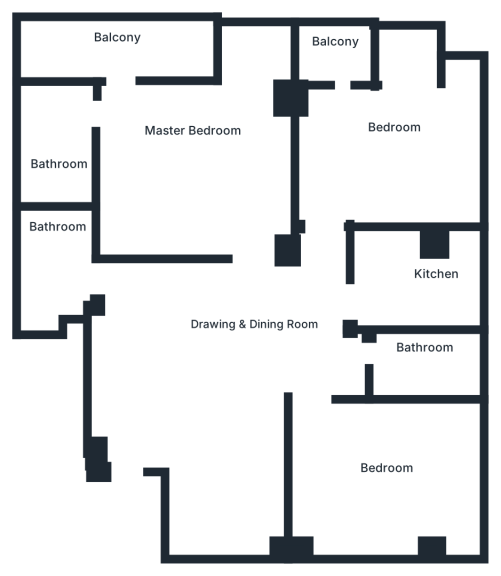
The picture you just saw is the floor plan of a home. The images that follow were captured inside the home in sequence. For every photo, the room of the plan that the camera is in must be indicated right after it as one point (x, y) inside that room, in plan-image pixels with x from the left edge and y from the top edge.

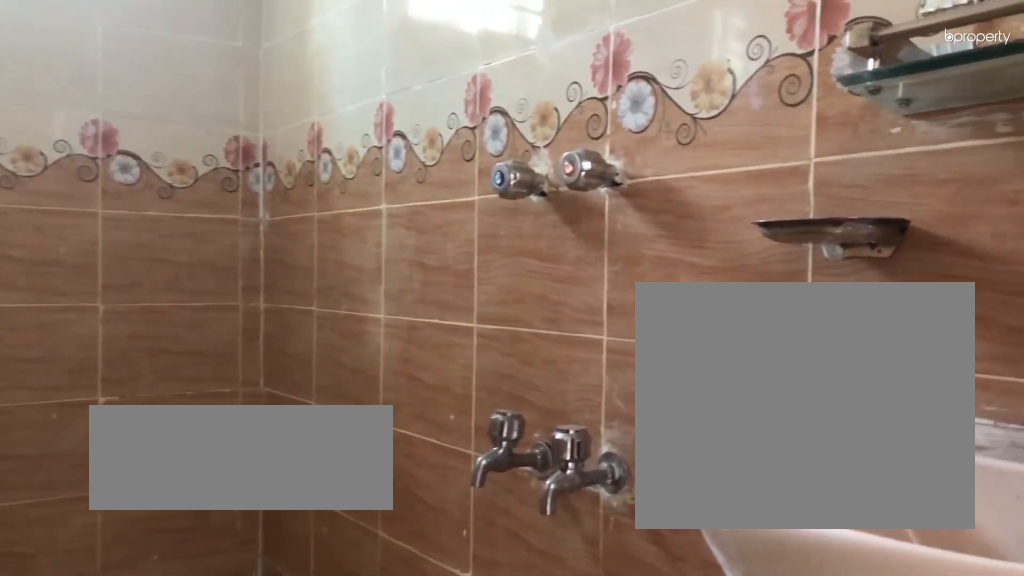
(431, 357)
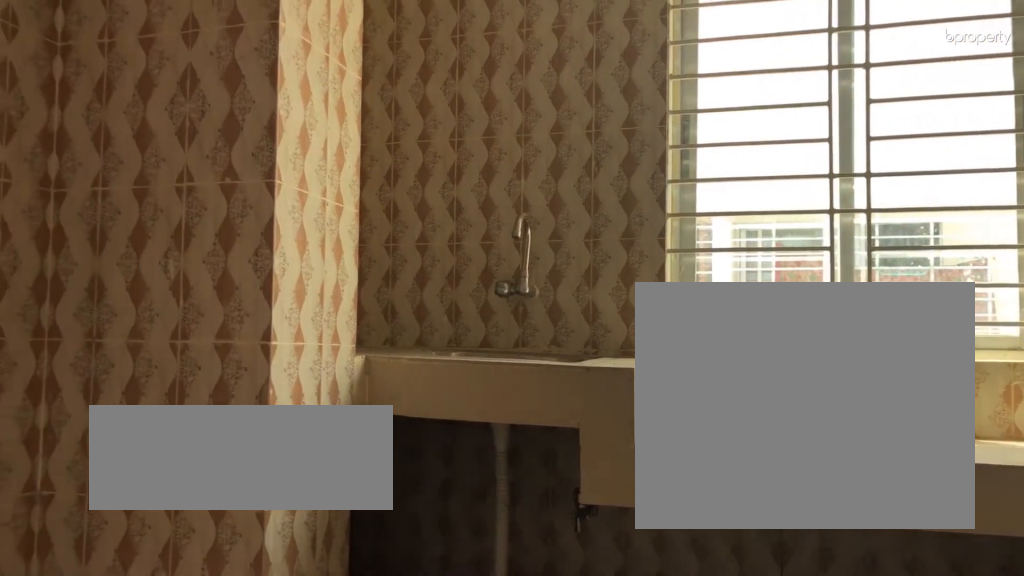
(431, 289)
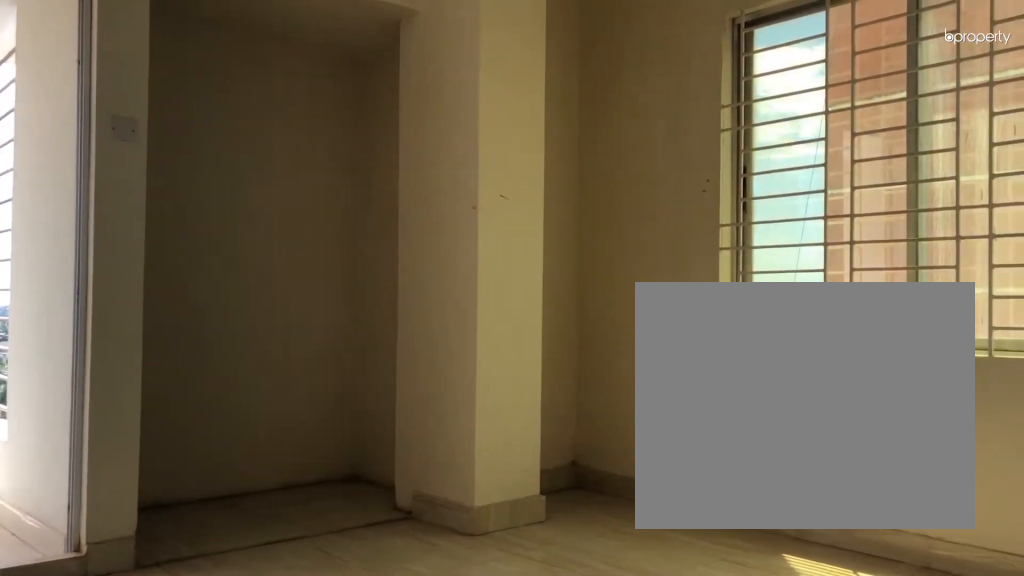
(402, 145)
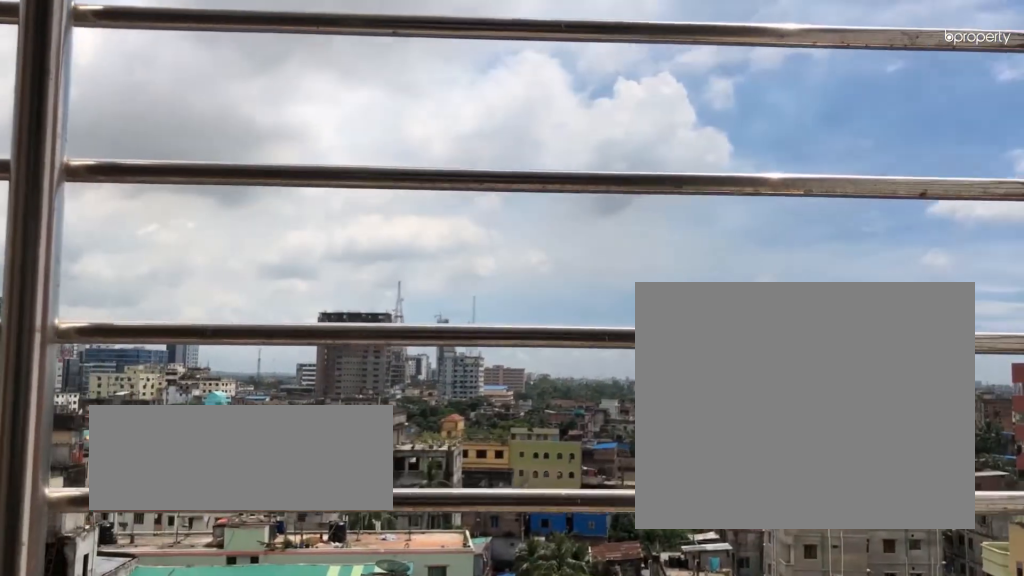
(340, 53)
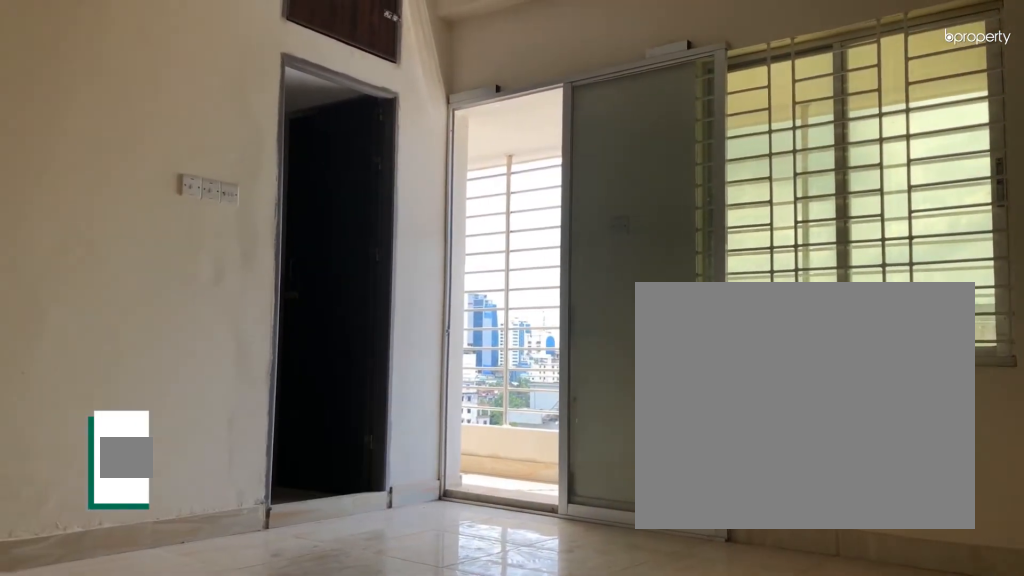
(199, 157)
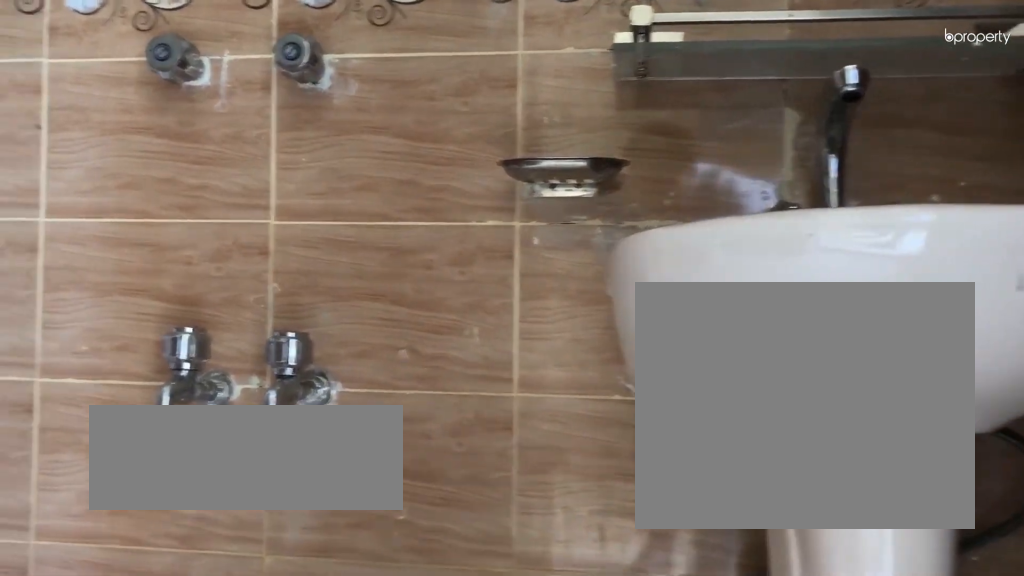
(68, 154)
